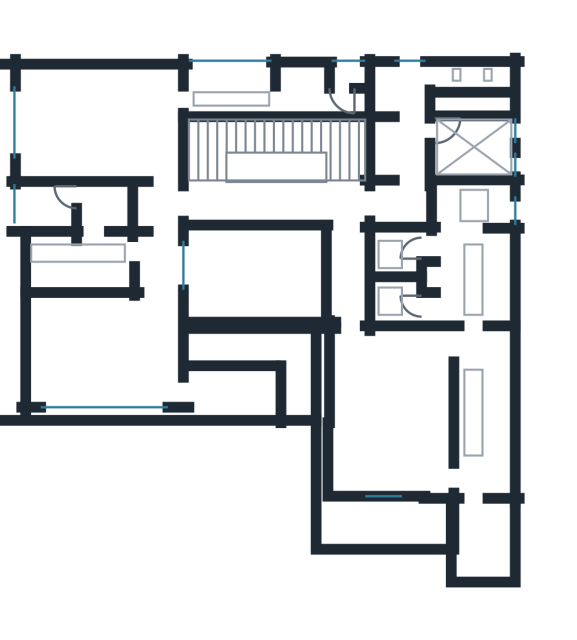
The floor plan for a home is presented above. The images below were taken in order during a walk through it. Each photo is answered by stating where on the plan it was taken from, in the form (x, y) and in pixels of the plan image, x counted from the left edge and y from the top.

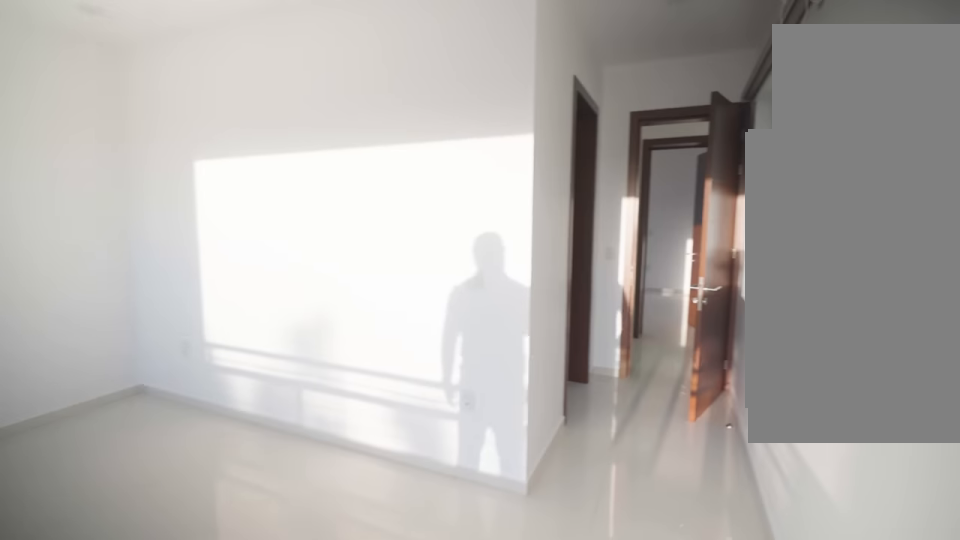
(150, 356)
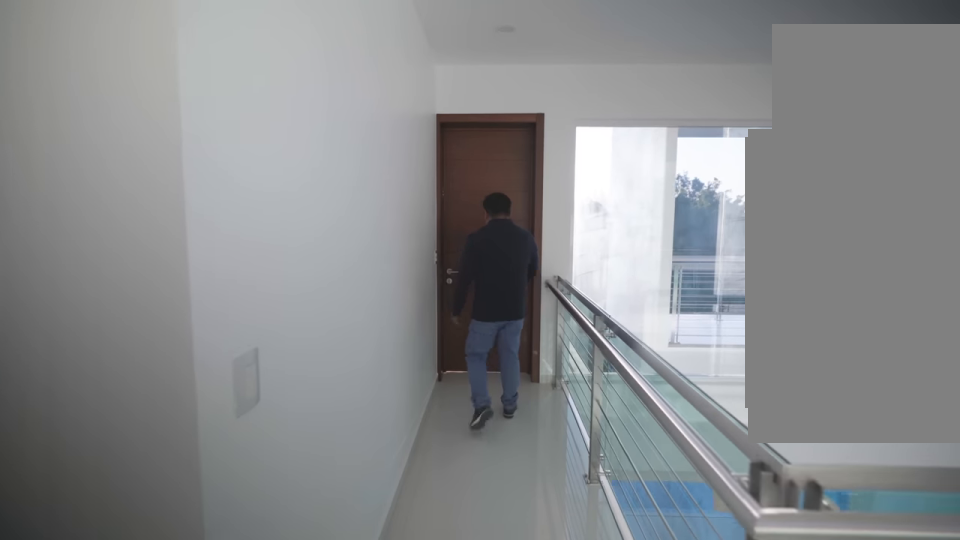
(347, 283)
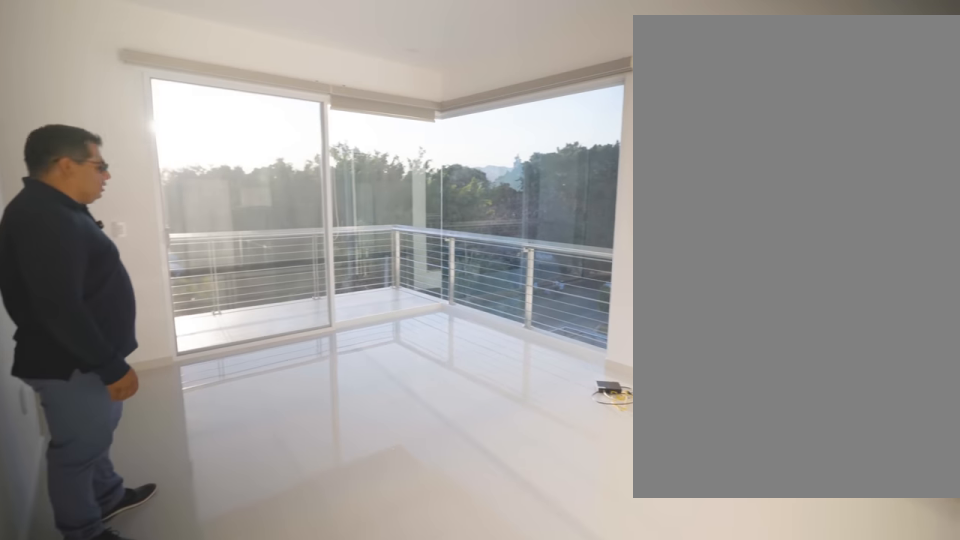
(422, 358)
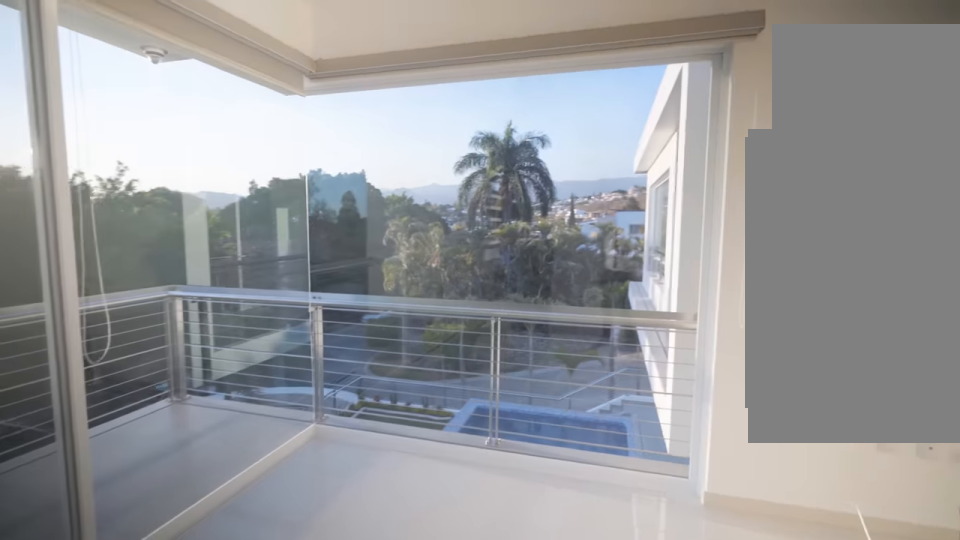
(367, 457)
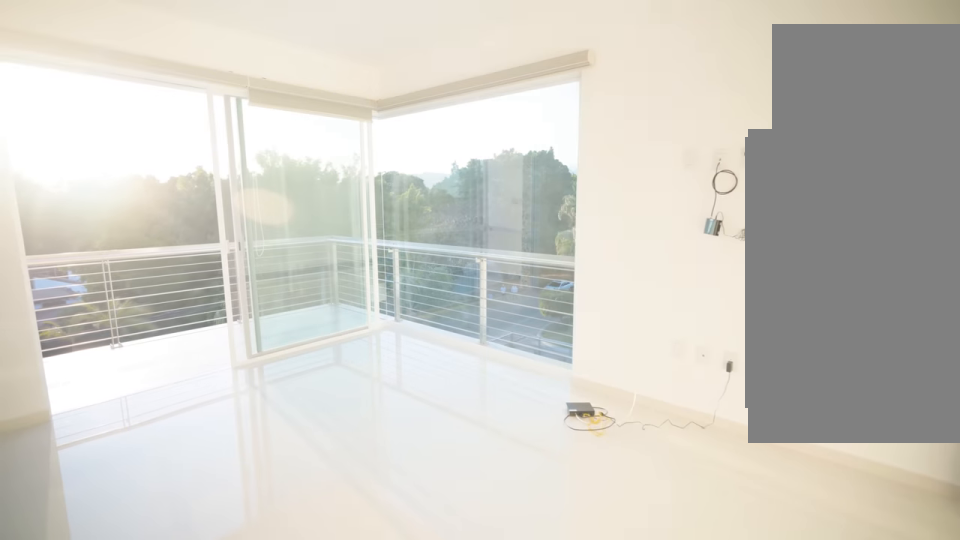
(426, 352)
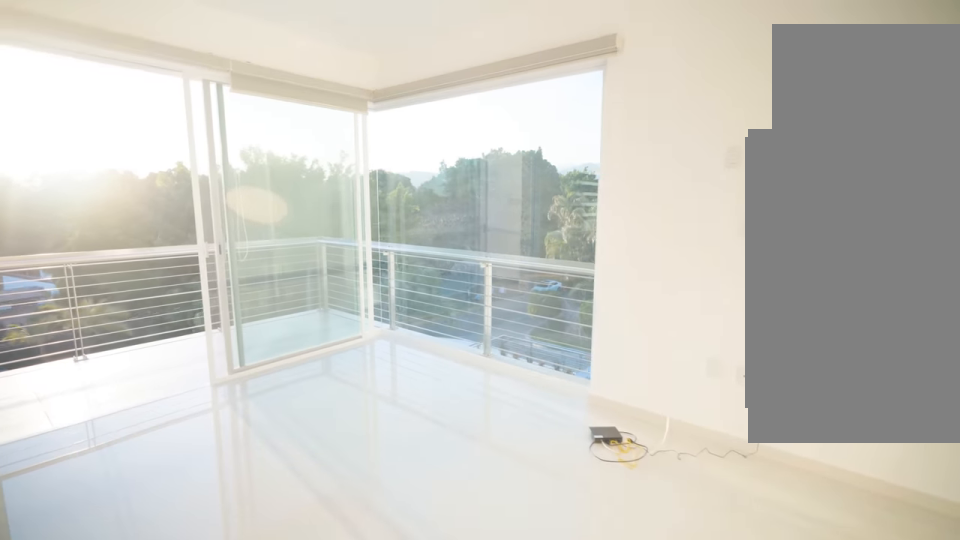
(415, 374)
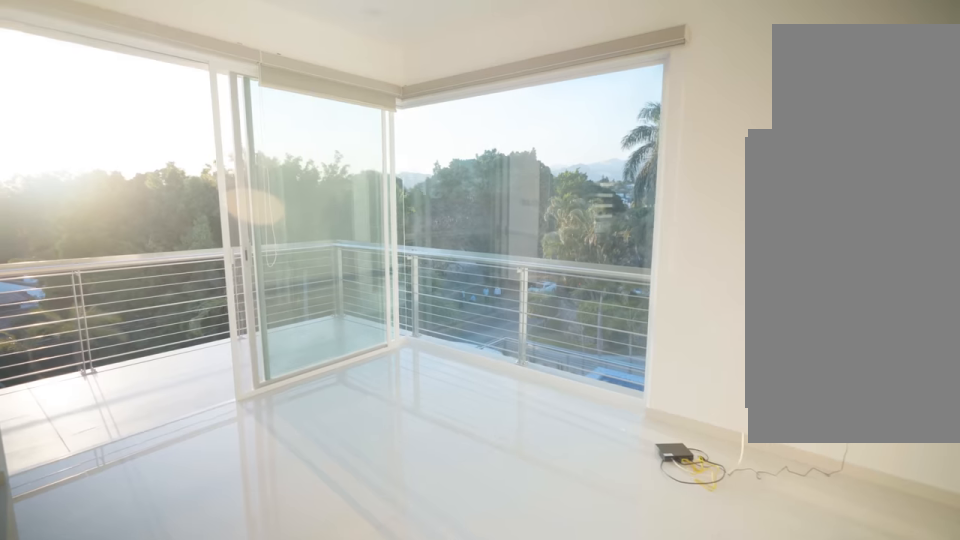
(414, 383)
